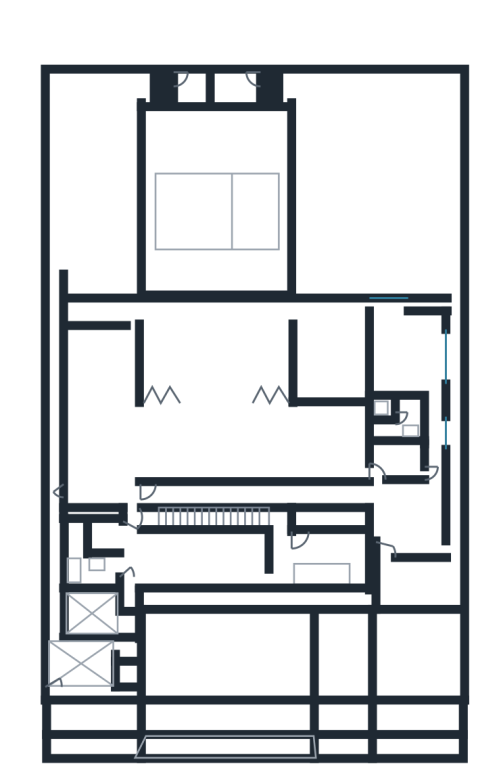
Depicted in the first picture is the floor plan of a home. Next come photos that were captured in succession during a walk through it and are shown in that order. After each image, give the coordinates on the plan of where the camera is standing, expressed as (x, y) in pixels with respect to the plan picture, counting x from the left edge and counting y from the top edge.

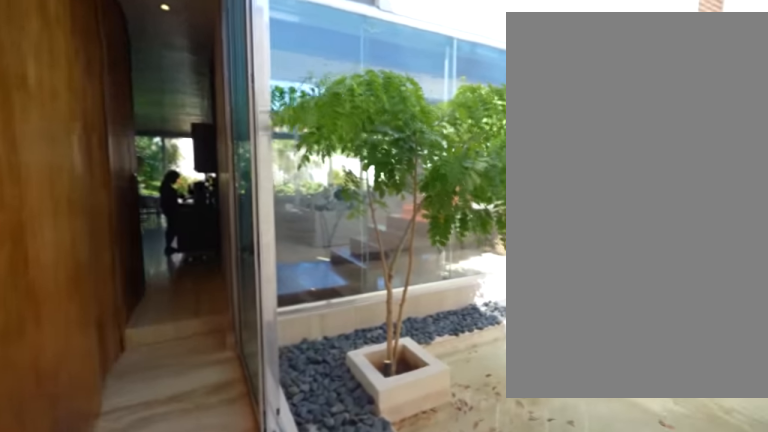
(132, 584)
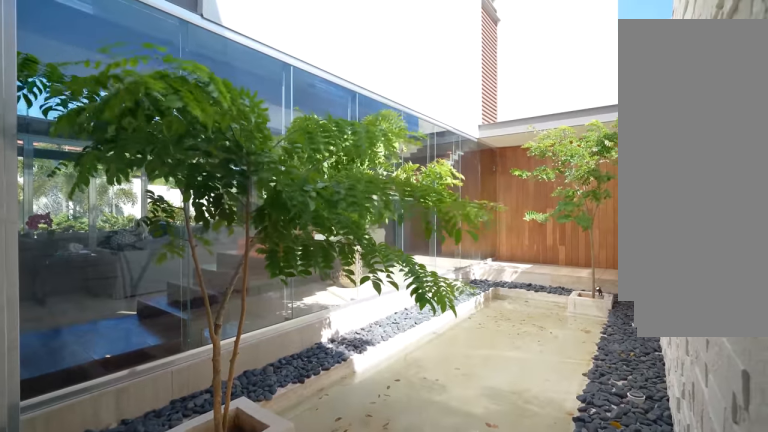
(148, 575)
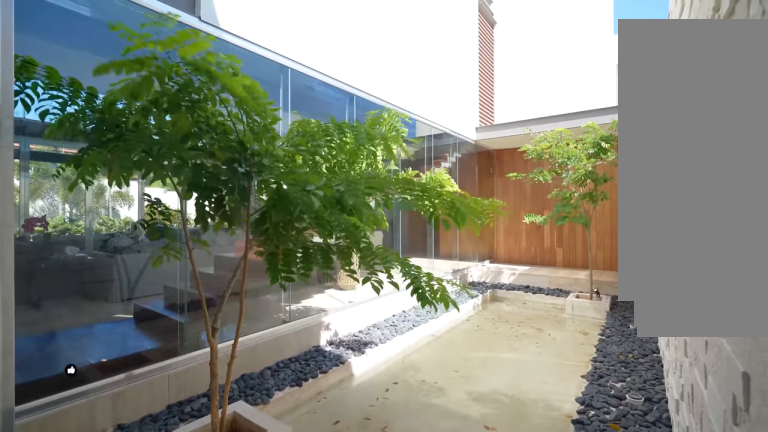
(148, 575)
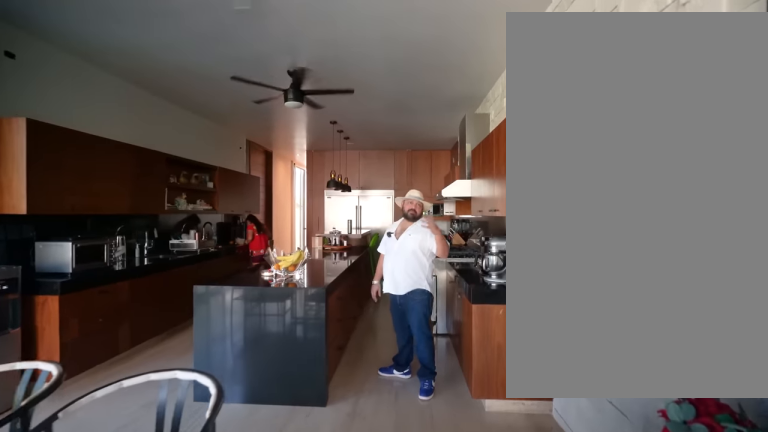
(85, 350)
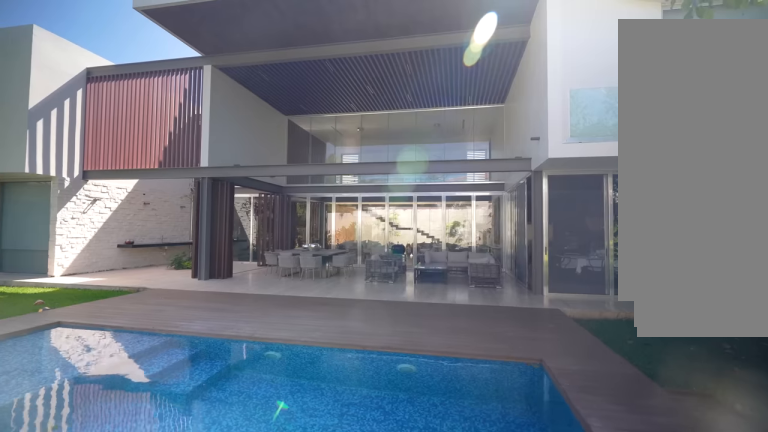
(103, 100)
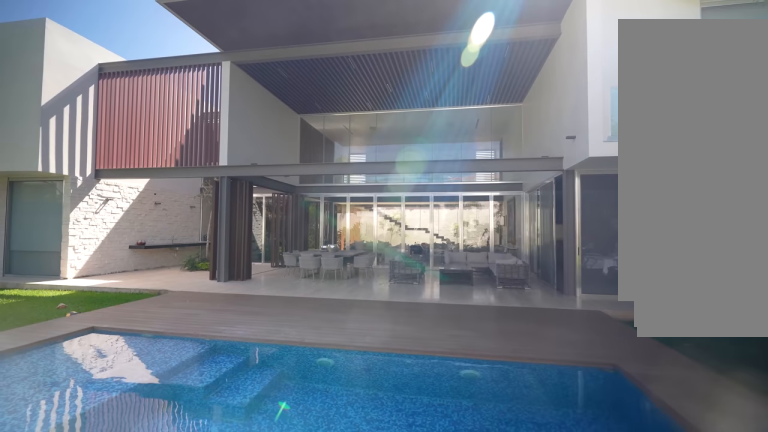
(102, 100)
